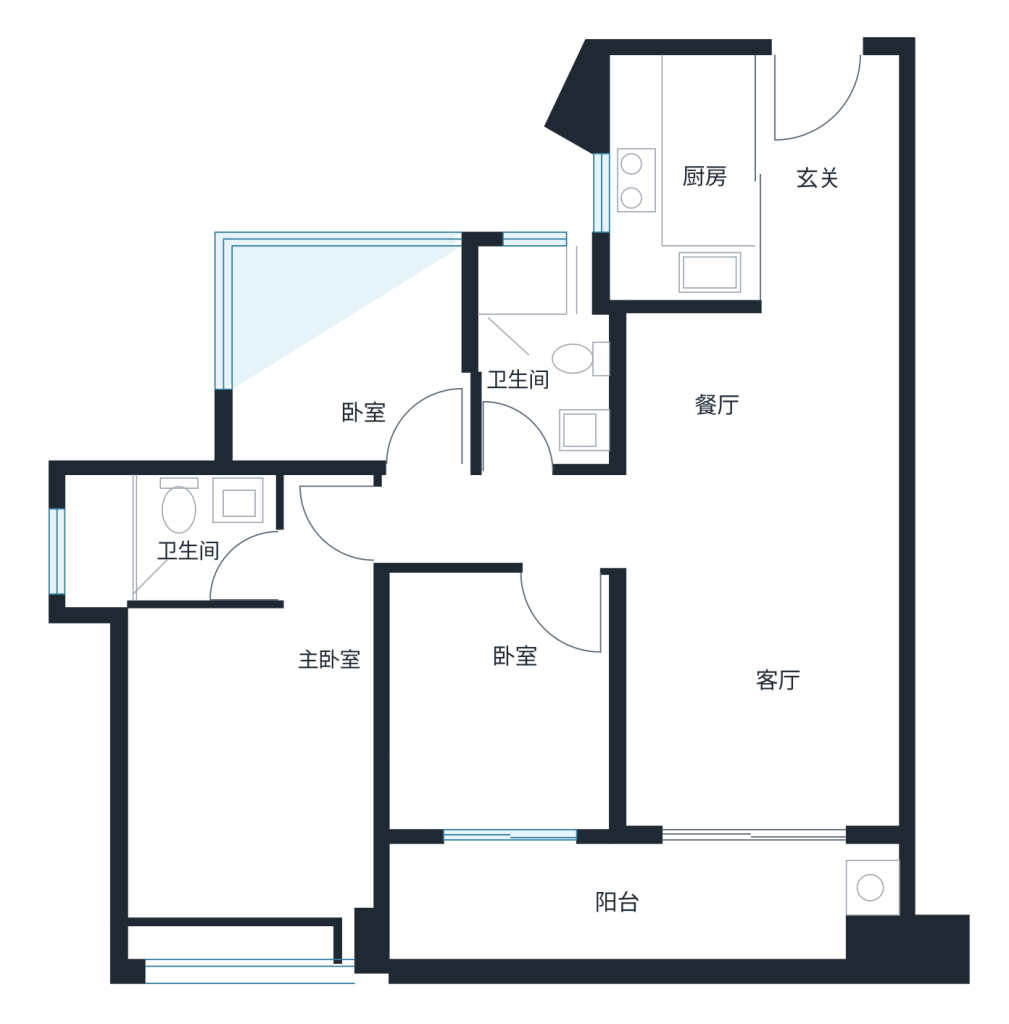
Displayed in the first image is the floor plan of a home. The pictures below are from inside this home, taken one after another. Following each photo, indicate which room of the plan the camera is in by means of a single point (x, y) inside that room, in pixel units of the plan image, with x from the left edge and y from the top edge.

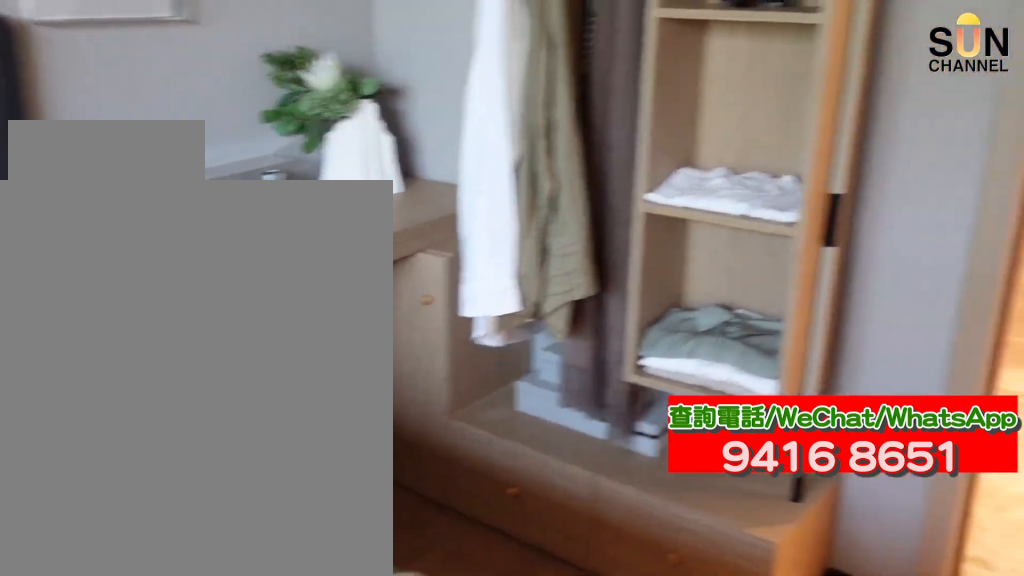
(505, 708)
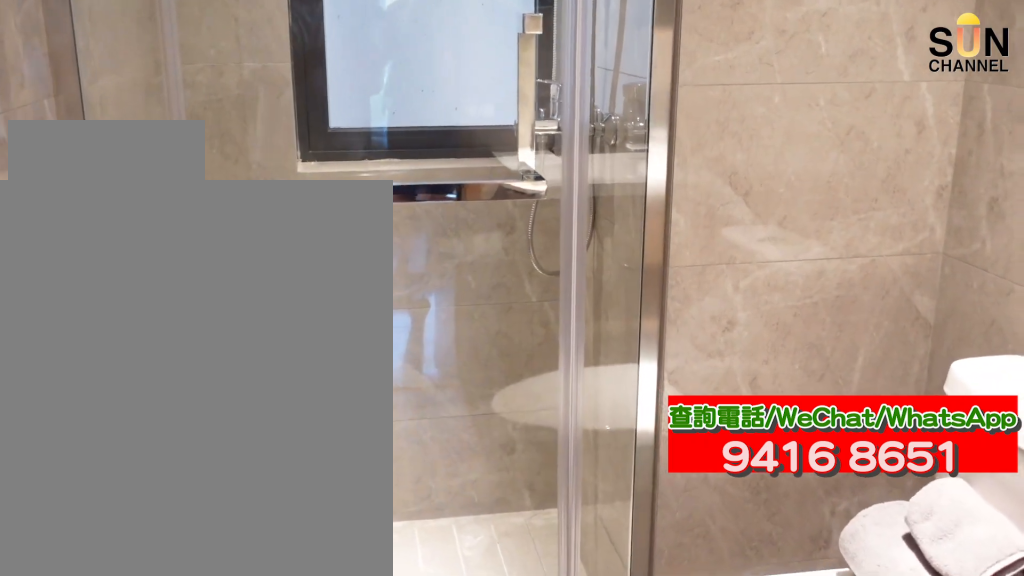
(544, 356)
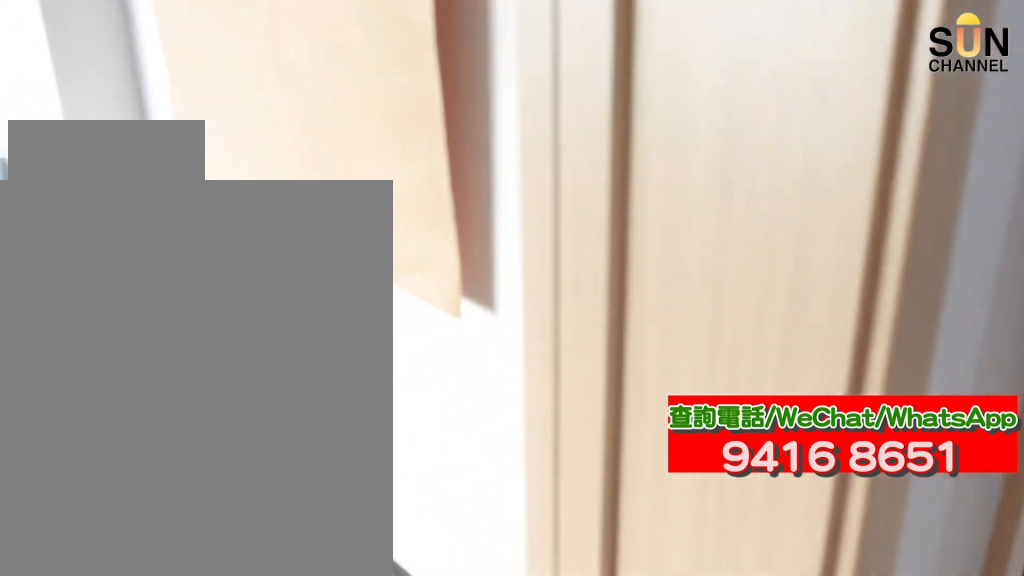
(347, 353)
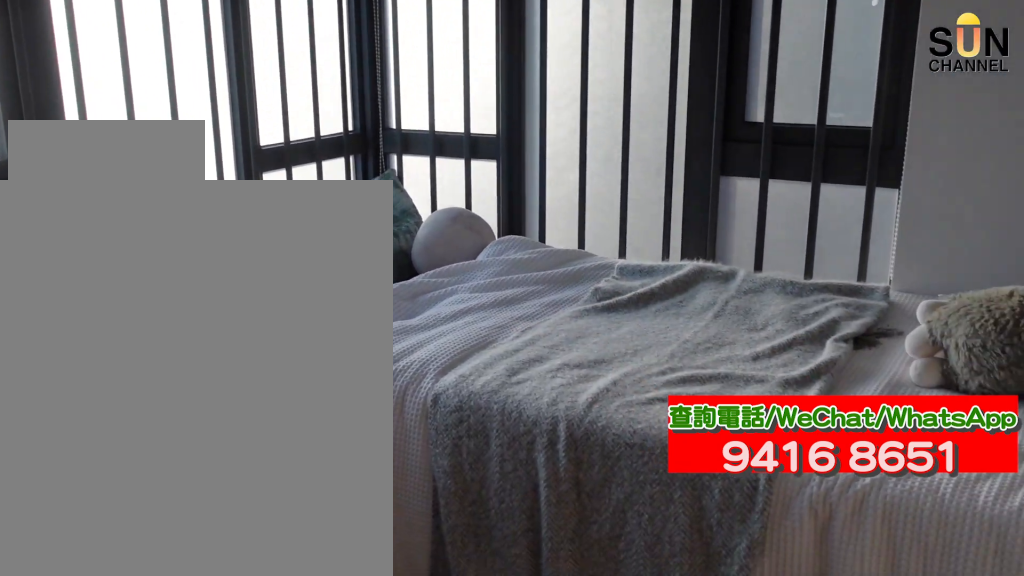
(347, 353)
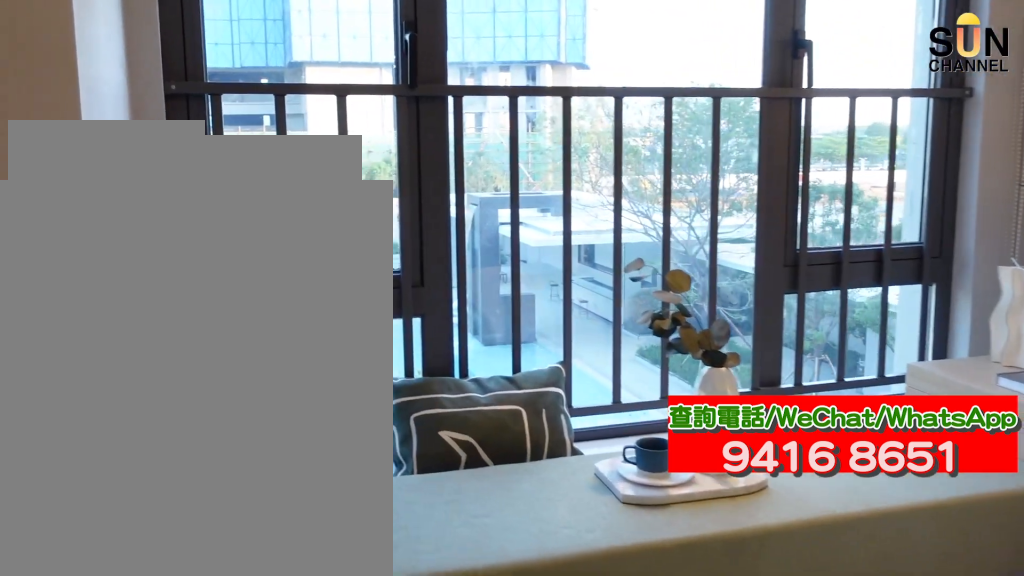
(258, 726)
